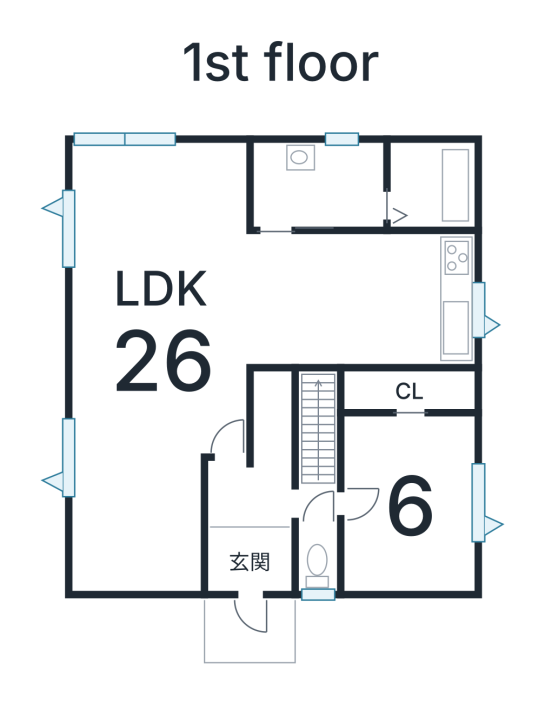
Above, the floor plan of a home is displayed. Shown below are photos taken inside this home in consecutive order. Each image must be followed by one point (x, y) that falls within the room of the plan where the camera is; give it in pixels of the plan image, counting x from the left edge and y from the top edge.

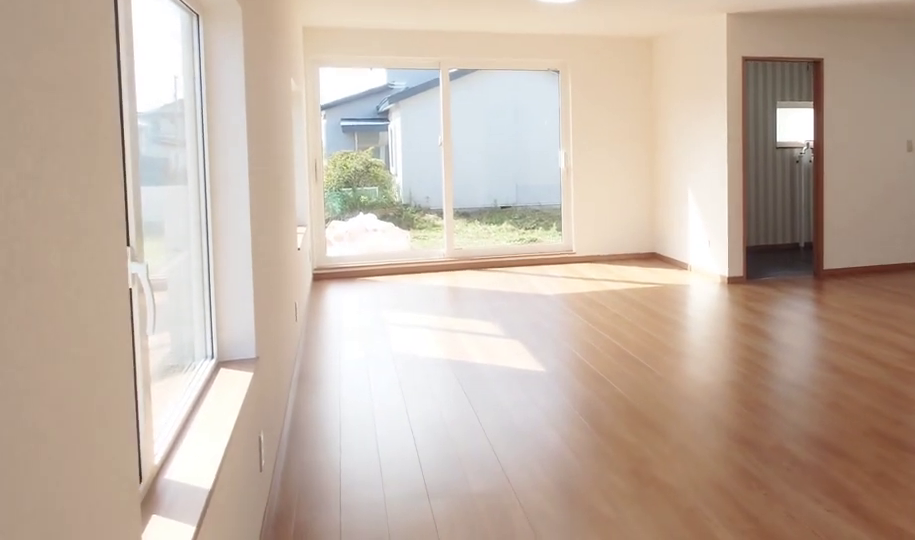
(153, 365)
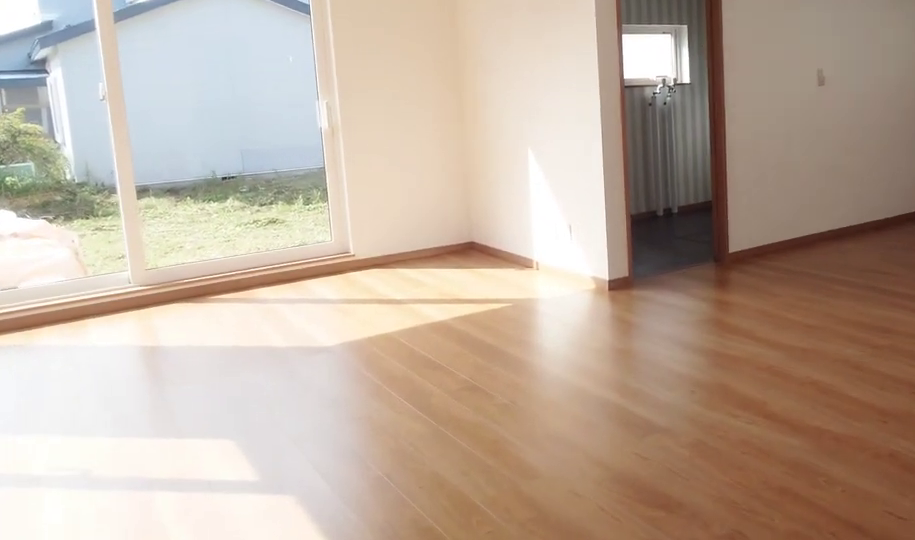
(153, 365)
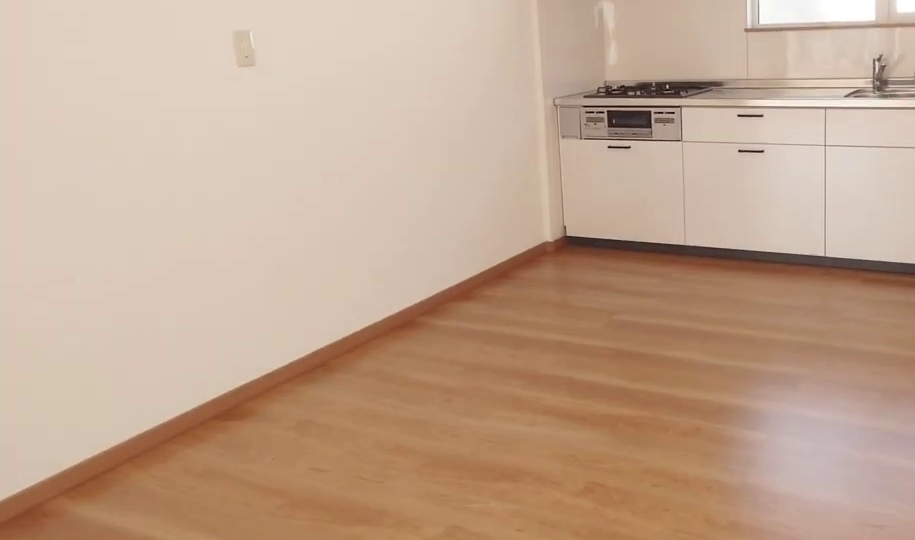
(384, 303)
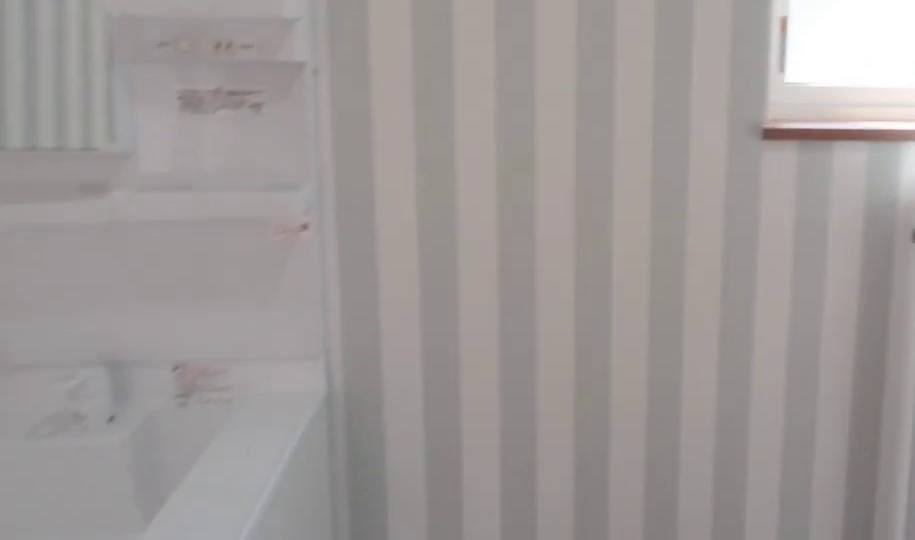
(319, 182)
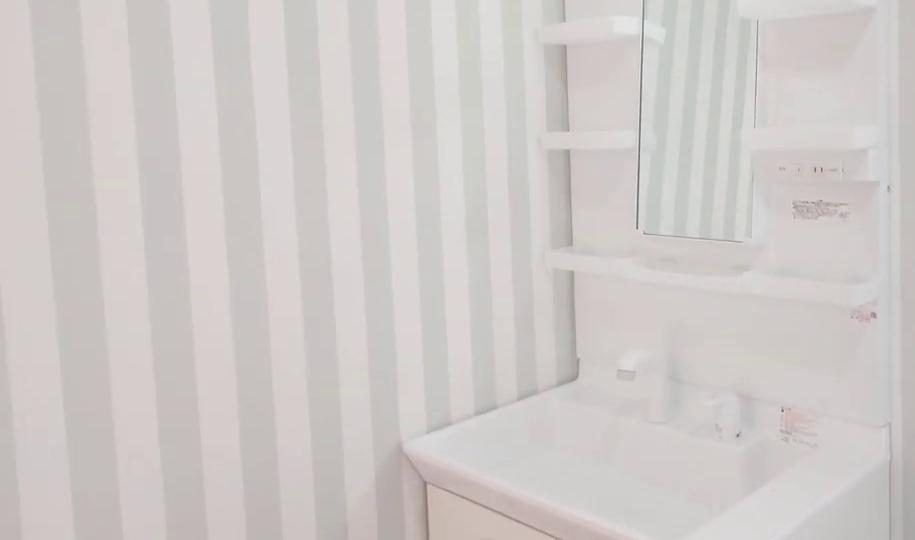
(319, 182)
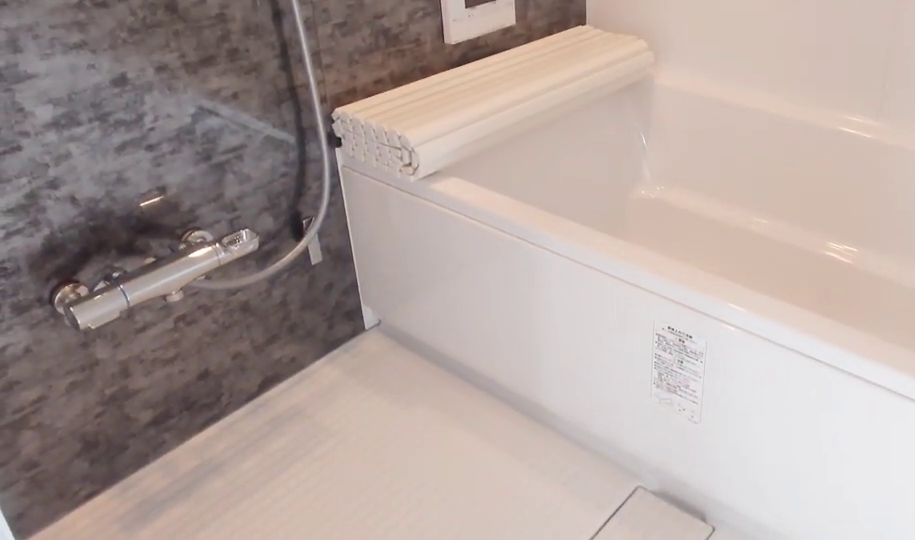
(430, 186)
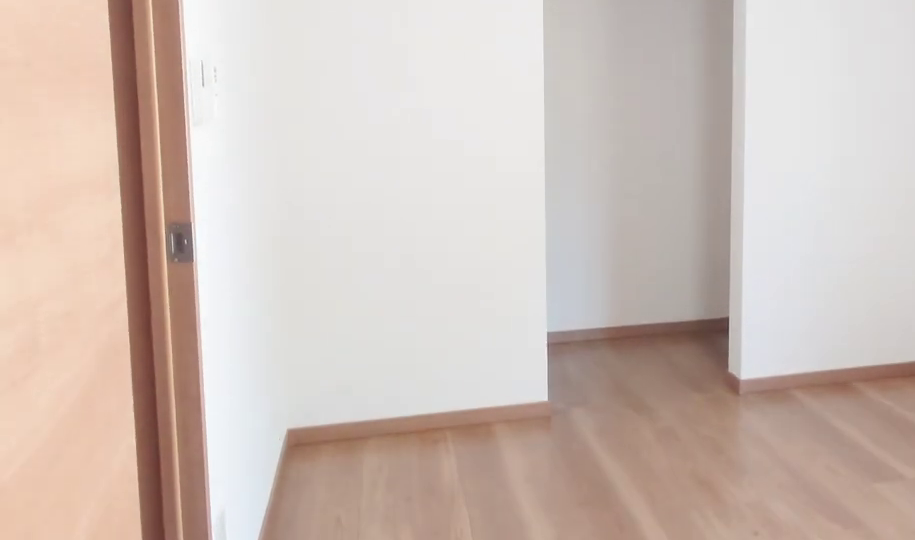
(407, 508)
